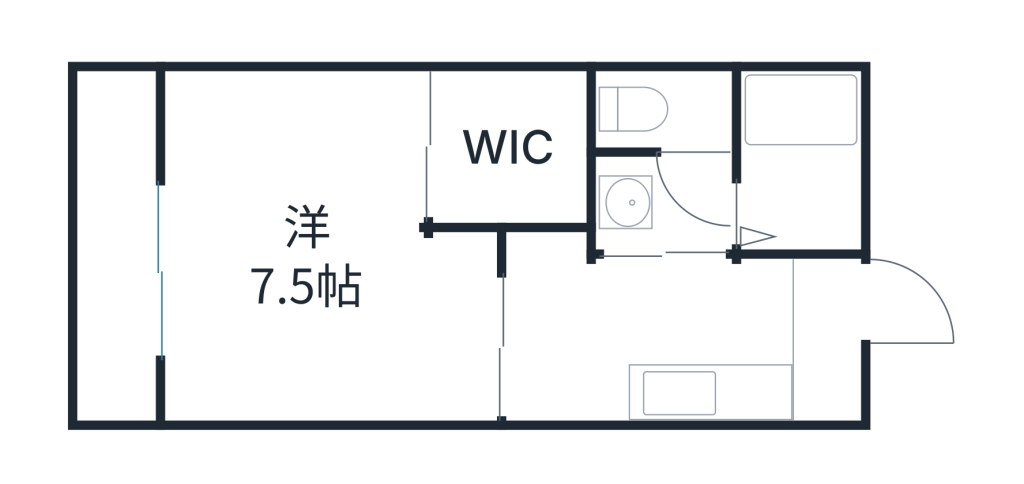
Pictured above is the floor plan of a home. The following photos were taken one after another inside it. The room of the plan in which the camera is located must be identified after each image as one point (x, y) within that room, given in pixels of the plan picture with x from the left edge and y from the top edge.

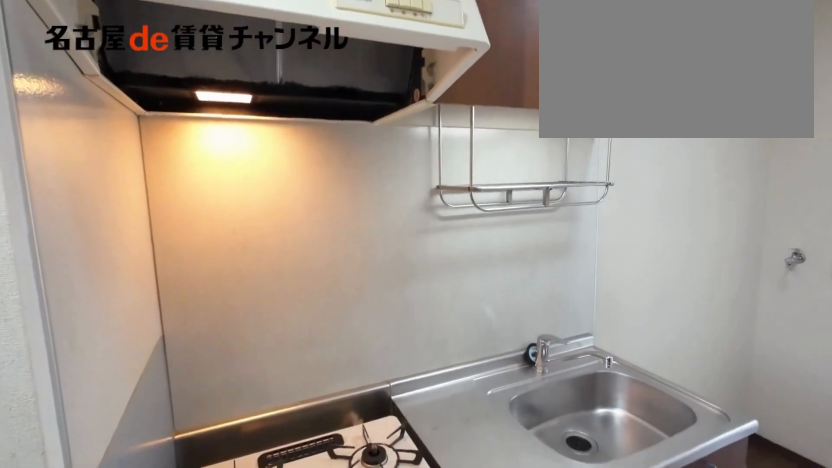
(707, 395)
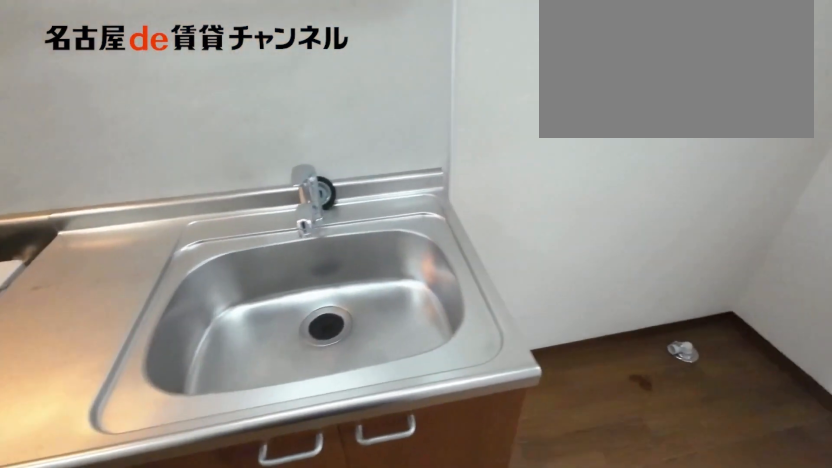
(708, 395)
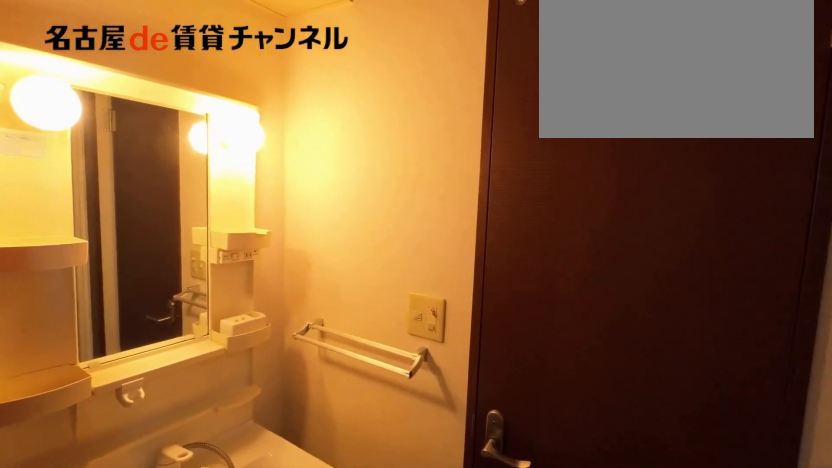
(668, 206)
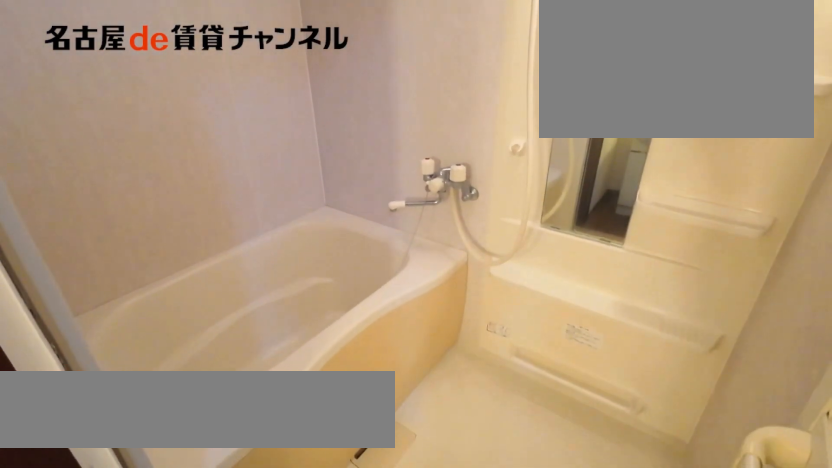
(802, 163)
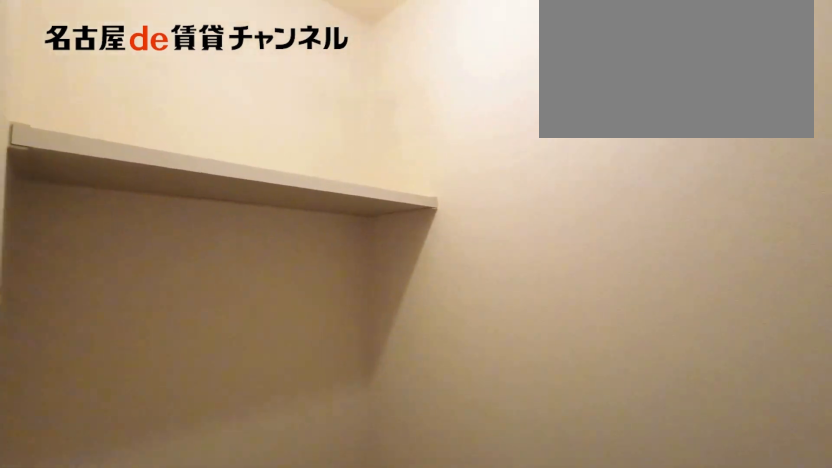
(668, 108)
